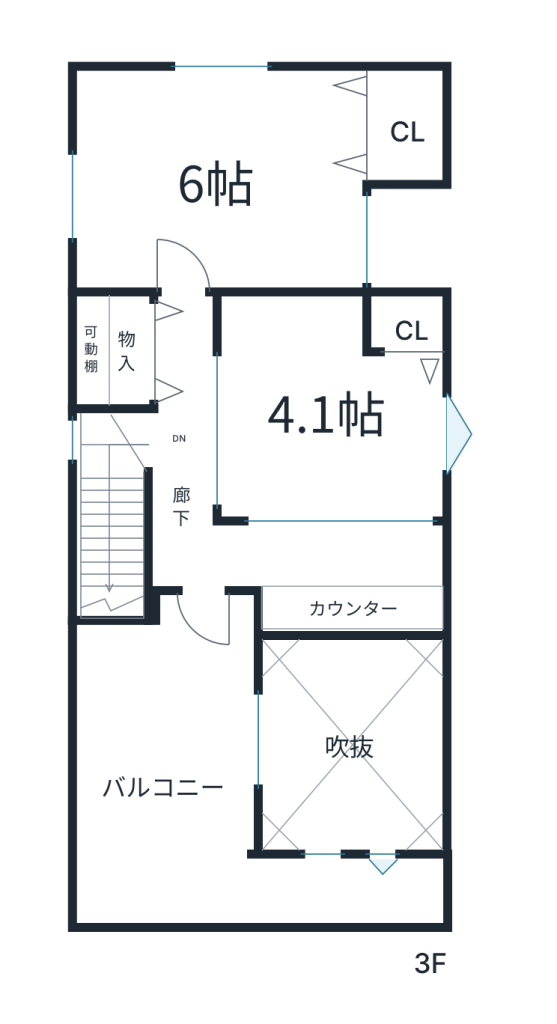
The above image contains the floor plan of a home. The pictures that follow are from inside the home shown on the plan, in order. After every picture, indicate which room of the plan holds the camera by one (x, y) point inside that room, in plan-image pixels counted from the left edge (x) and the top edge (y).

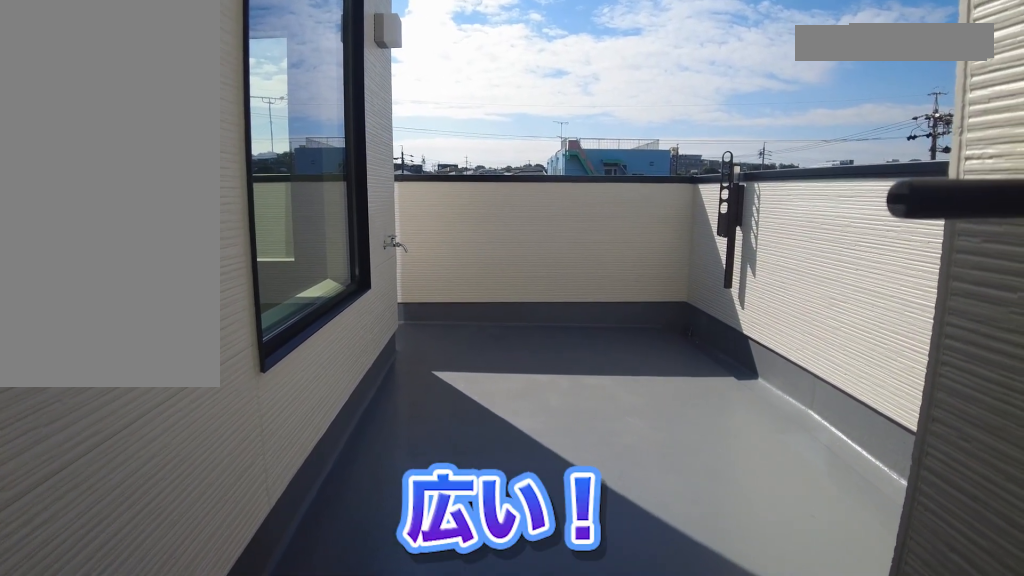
(154, 731)
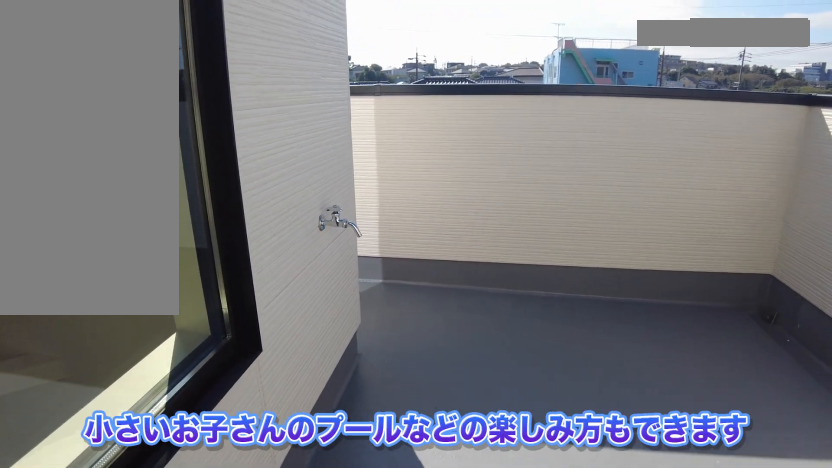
(159, 737)
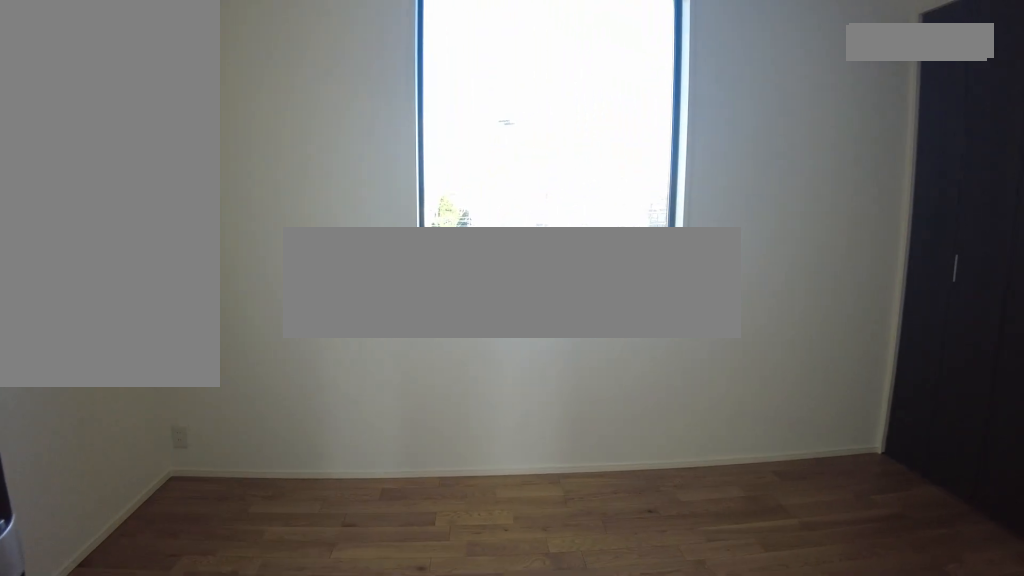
(177, 175)
